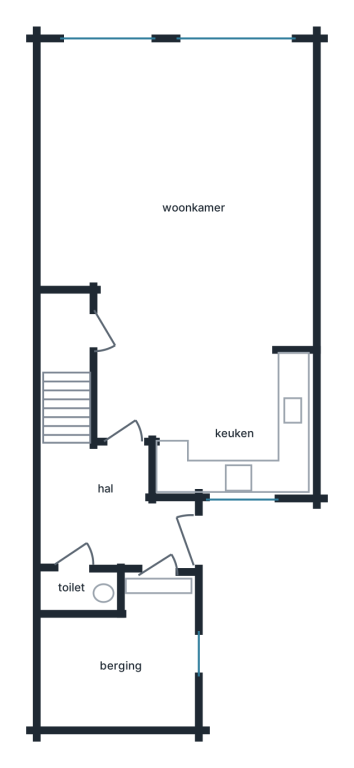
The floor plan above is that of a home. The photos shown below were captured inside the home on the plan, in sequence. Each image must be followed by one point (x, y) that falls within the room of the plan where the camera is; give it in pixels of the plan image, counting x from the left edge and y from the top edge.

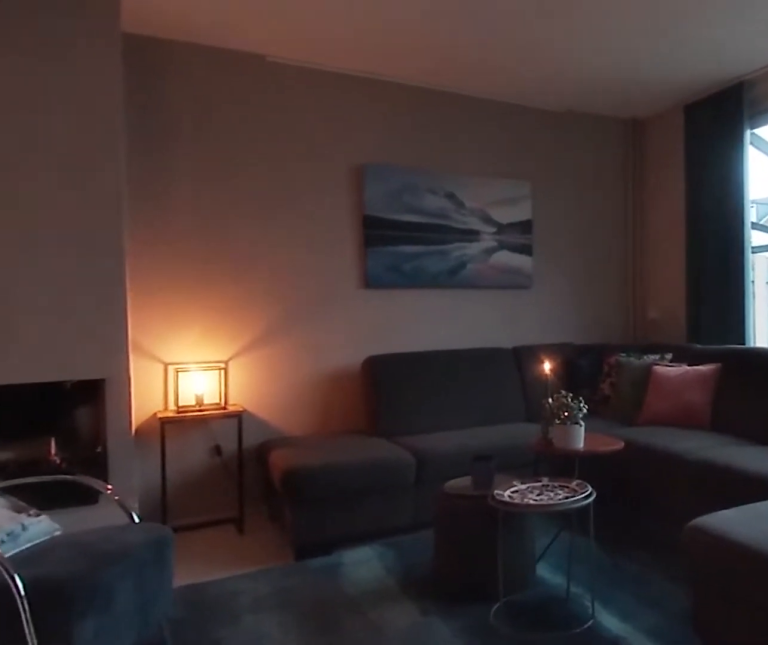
(125, 147)
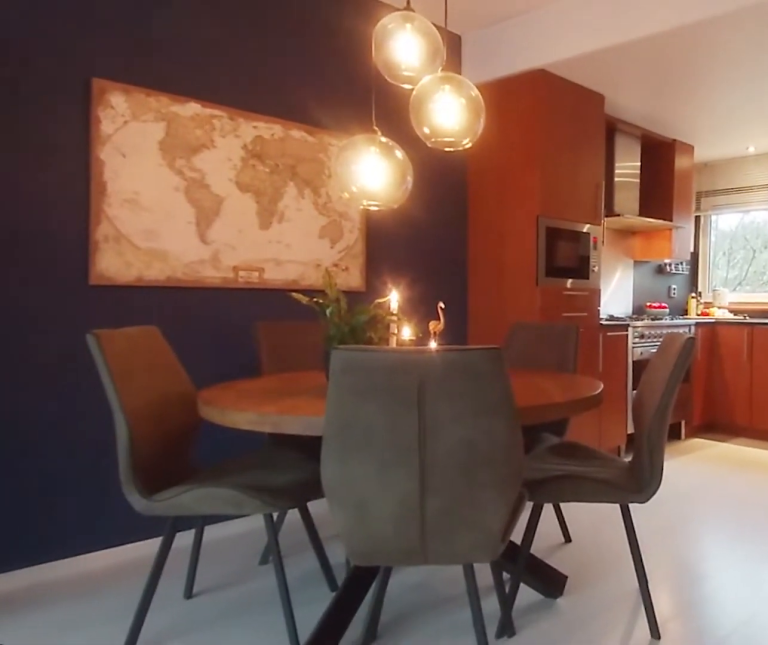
(125, 147)
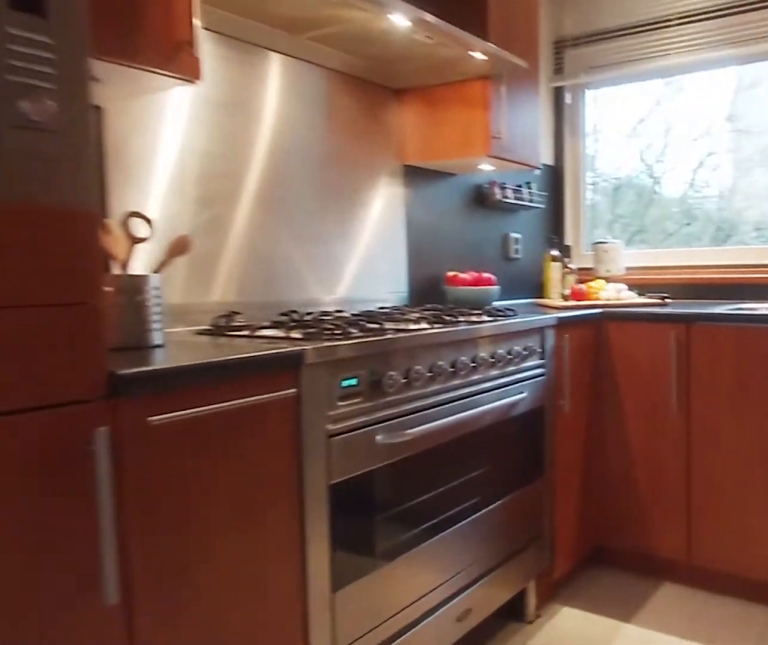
(236, 437)
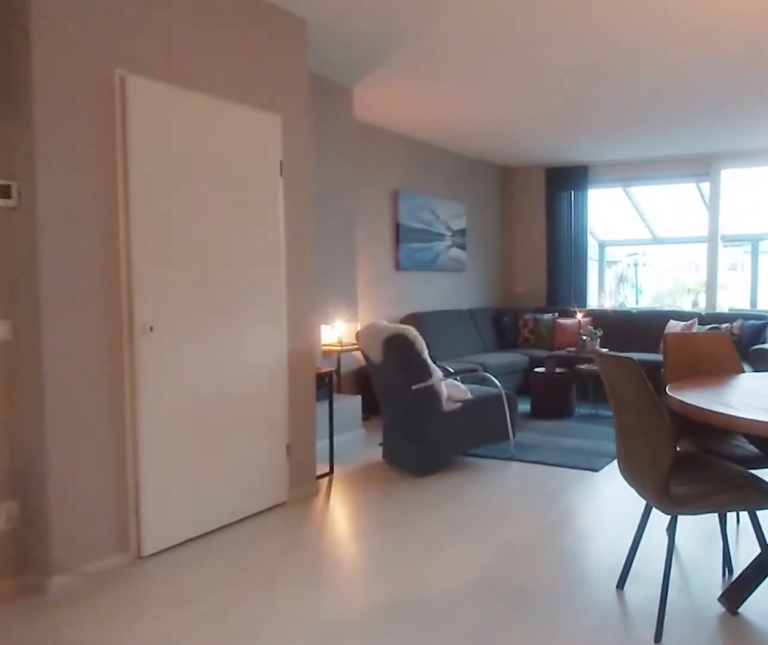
(123, 152)
